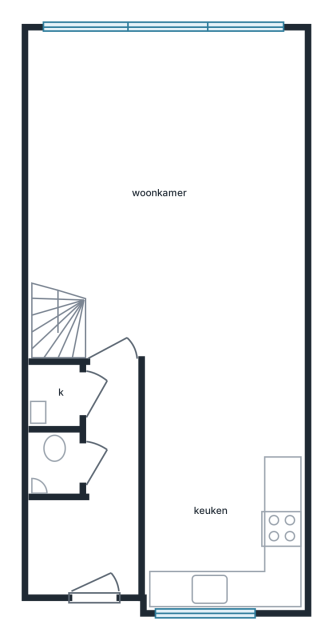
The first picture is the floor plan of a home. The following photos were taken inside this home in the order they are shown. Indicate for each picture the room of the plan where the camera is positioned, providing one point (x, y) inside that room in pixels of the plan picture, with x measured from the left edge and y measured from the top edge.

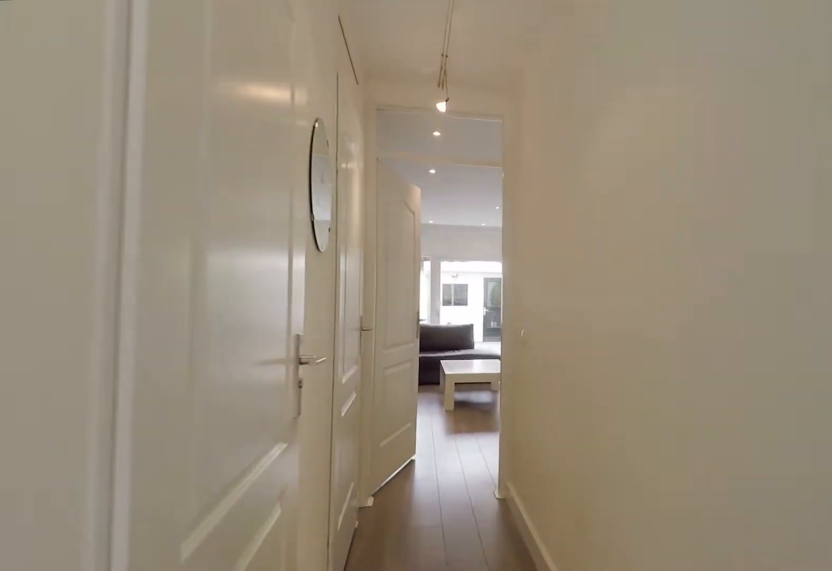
(96, 500)
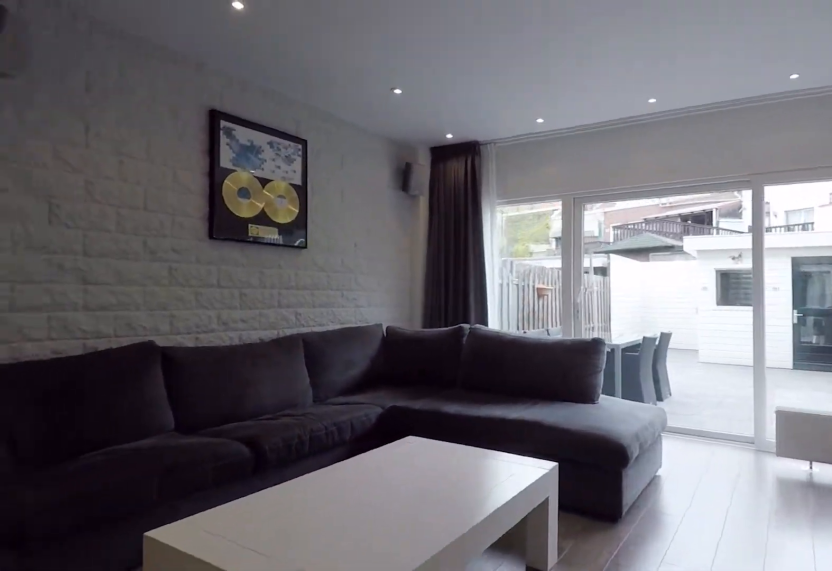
(171, 192)
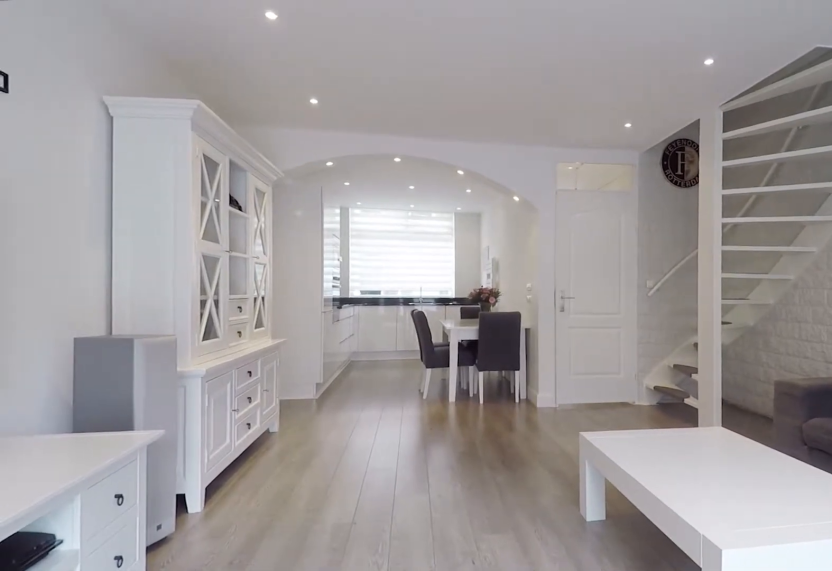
(171, 192)
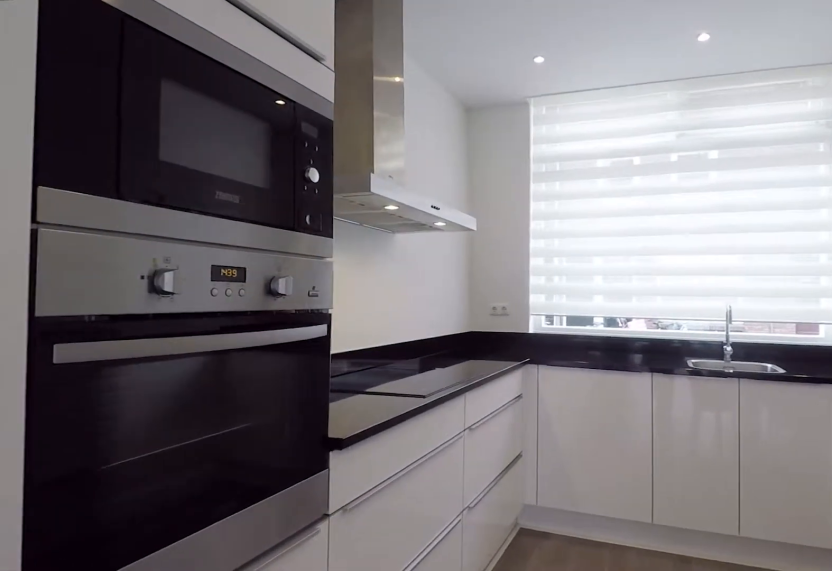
(223, 482)
